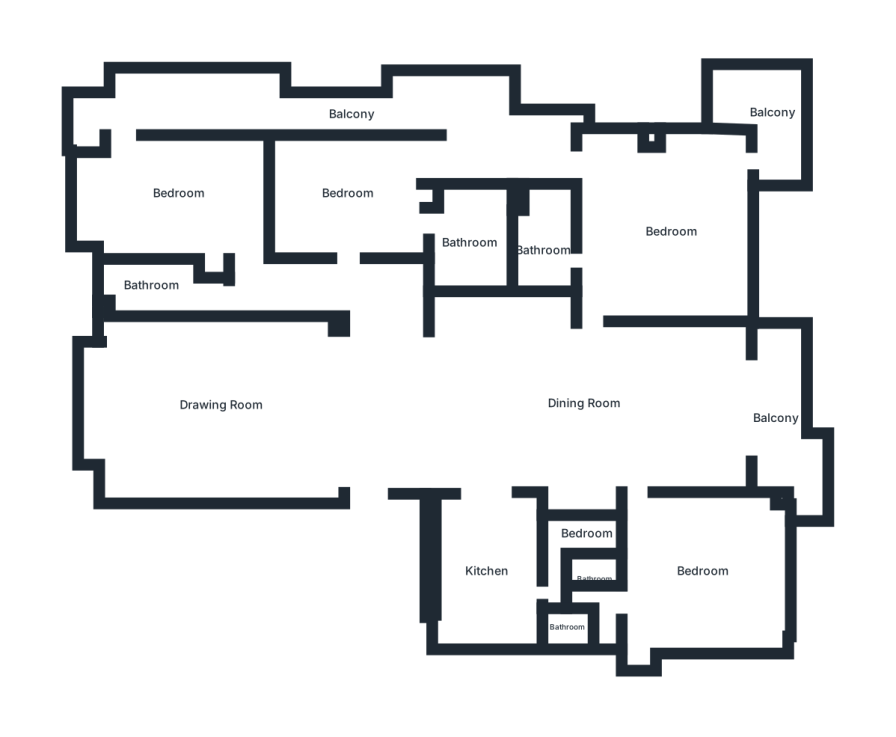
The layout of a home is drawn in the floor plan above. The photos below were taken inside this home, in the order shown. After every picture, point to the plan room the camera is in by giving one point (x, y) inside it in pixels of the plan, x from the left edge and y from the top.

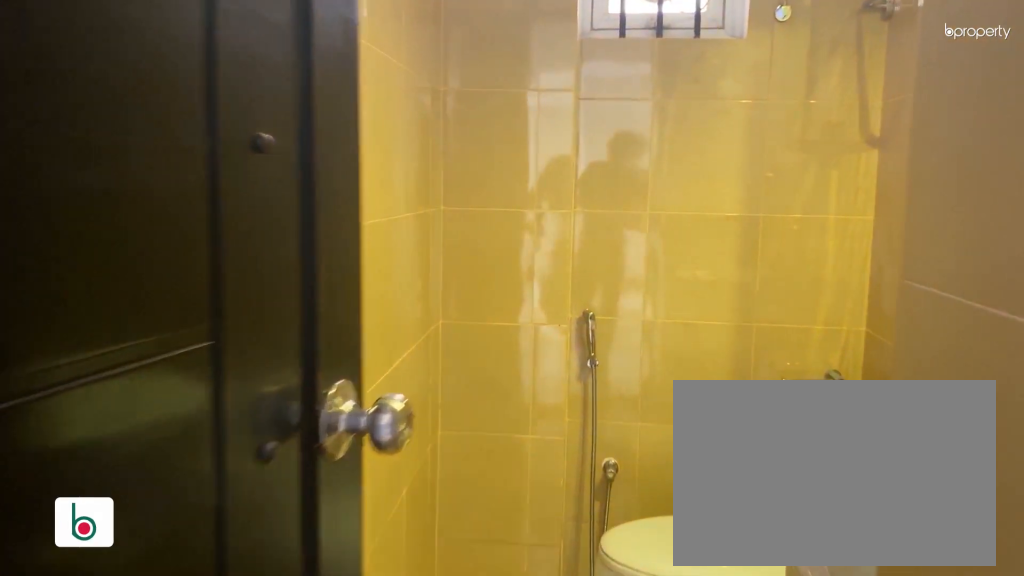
(149, 281)
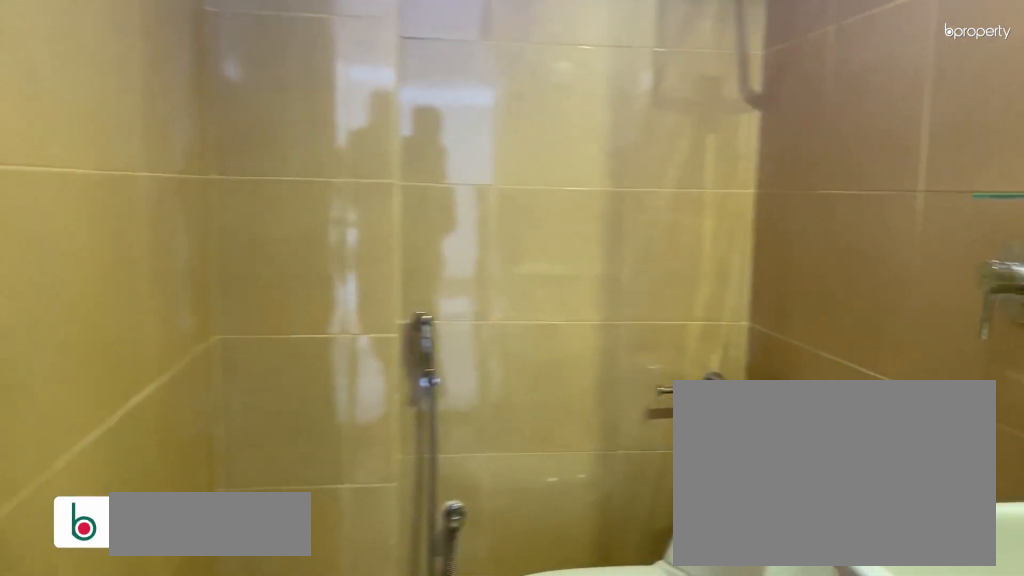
(149, 281)
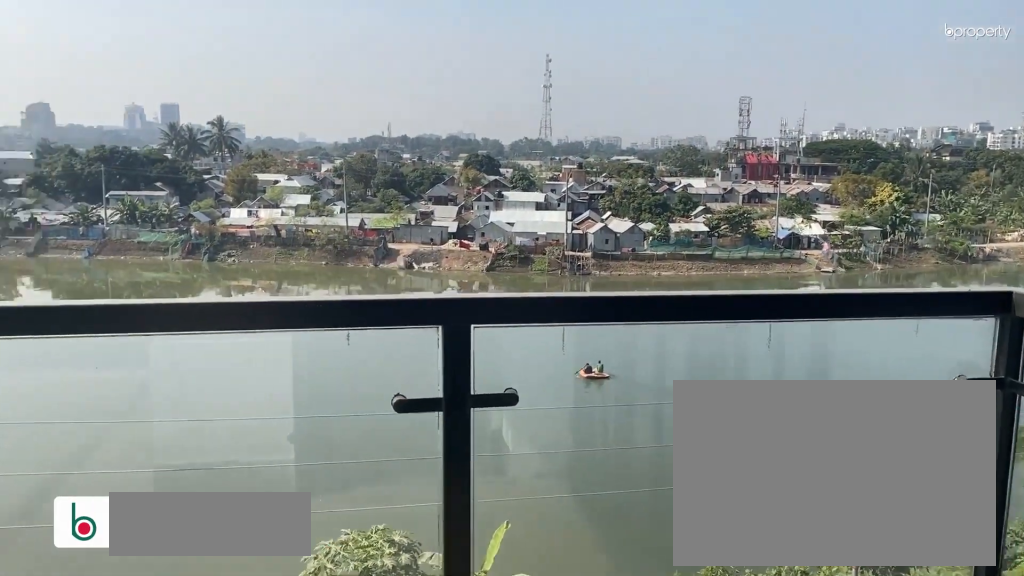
(772, 112)
